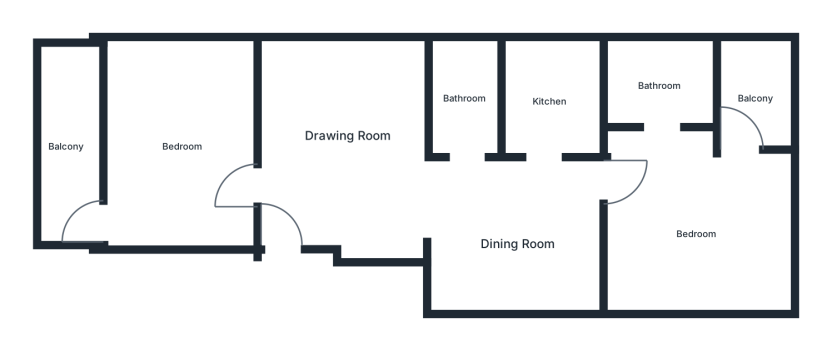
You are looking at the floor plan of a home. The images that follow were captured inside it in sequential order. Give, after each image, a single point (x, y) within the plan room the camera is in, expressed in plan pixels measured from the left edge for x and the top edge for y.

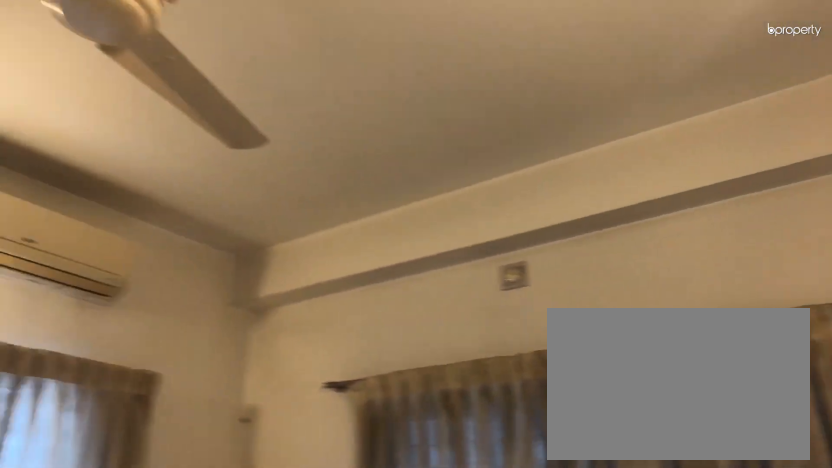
(180, 144)
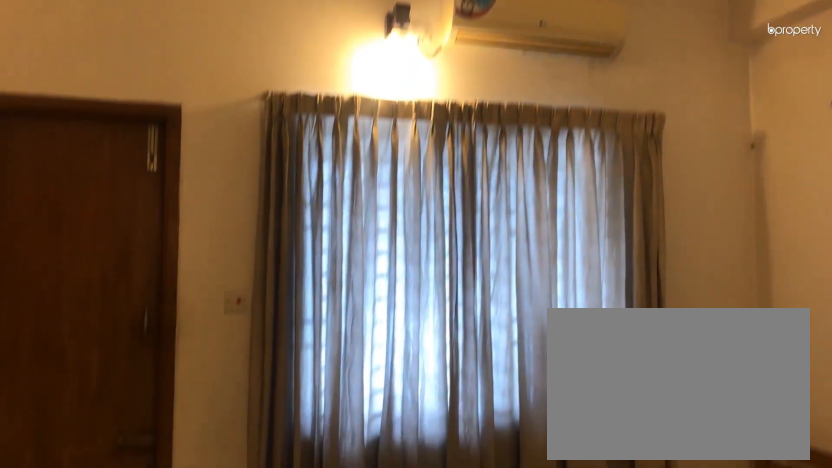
(180, 144)
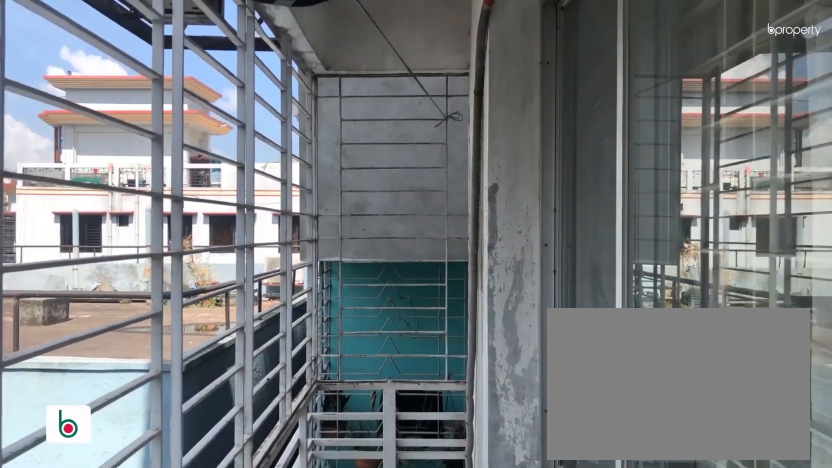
(65, 144)
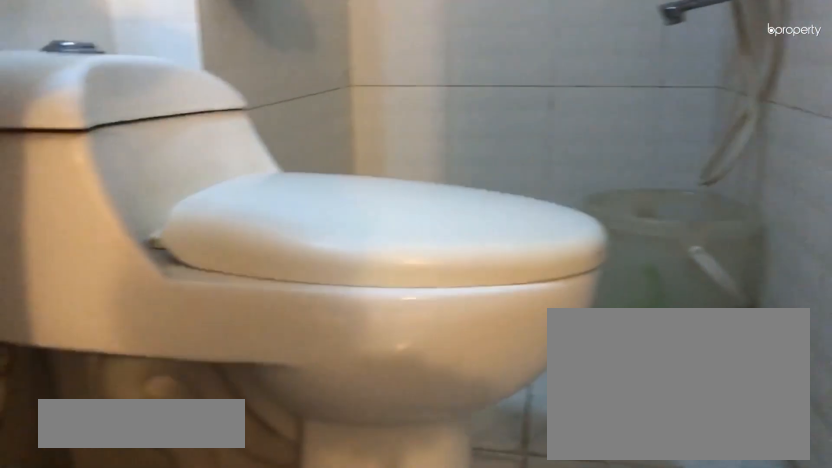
(465, 97)
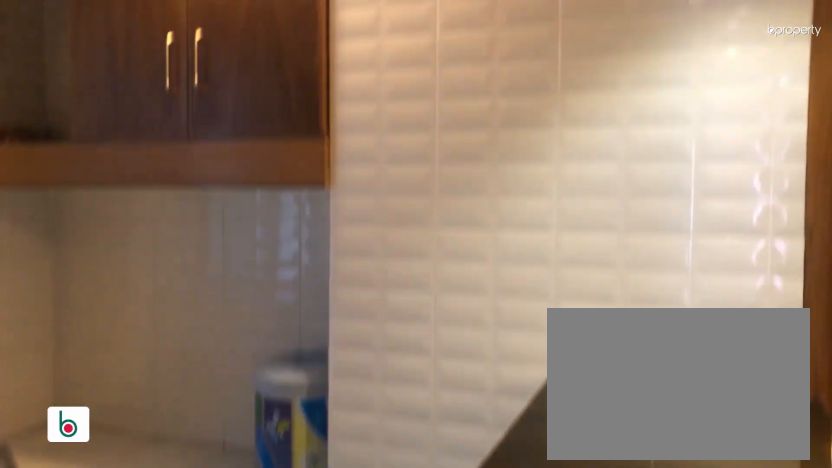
(549, 99)
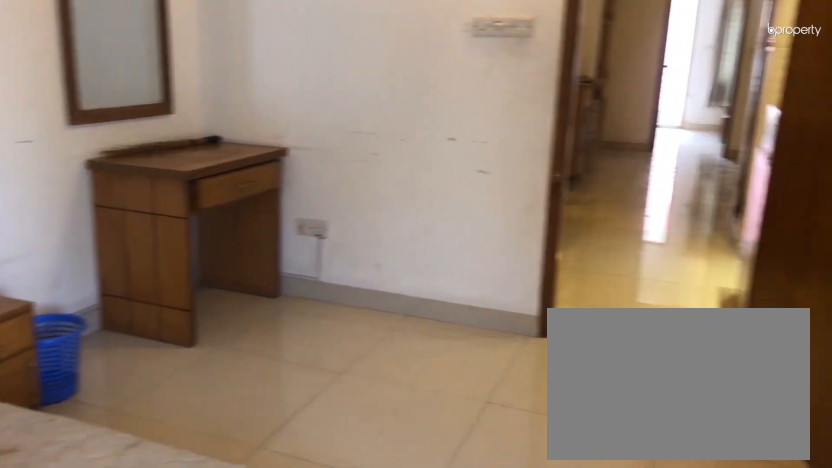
(695, 232)
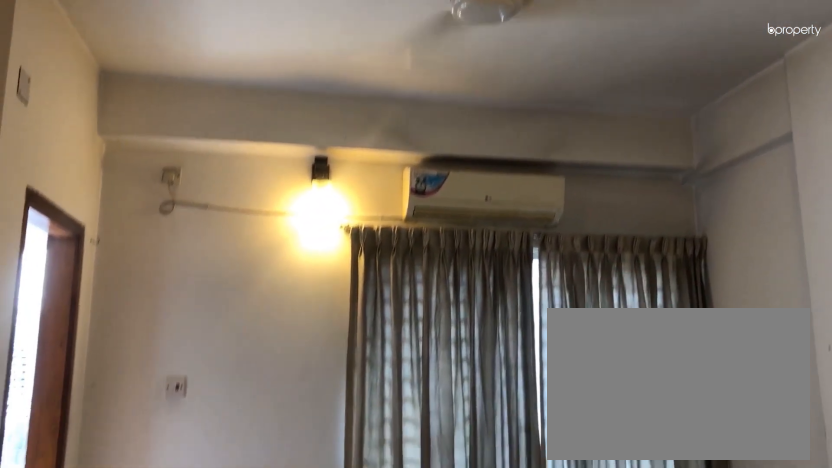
(696, 232)
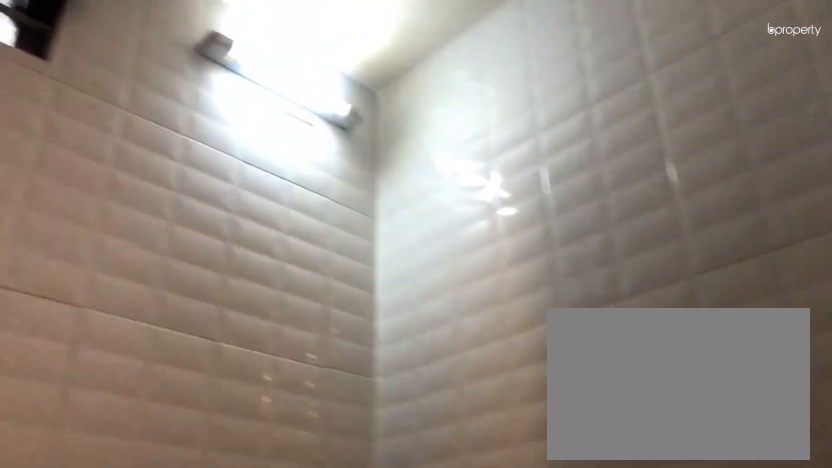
(658, 84)
